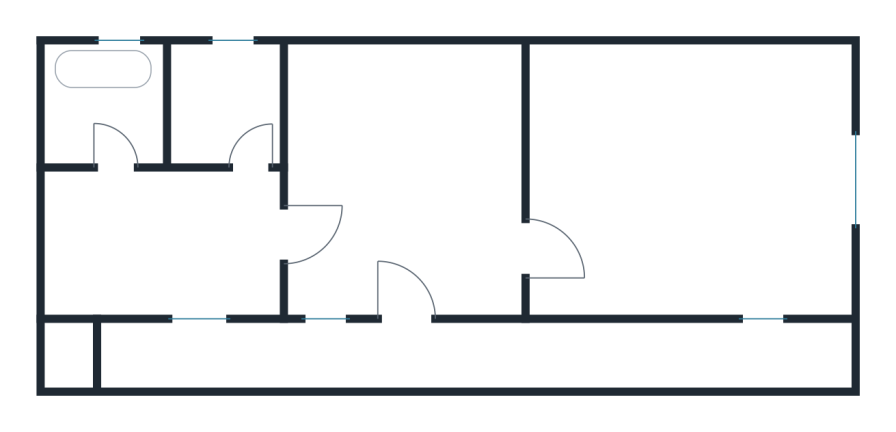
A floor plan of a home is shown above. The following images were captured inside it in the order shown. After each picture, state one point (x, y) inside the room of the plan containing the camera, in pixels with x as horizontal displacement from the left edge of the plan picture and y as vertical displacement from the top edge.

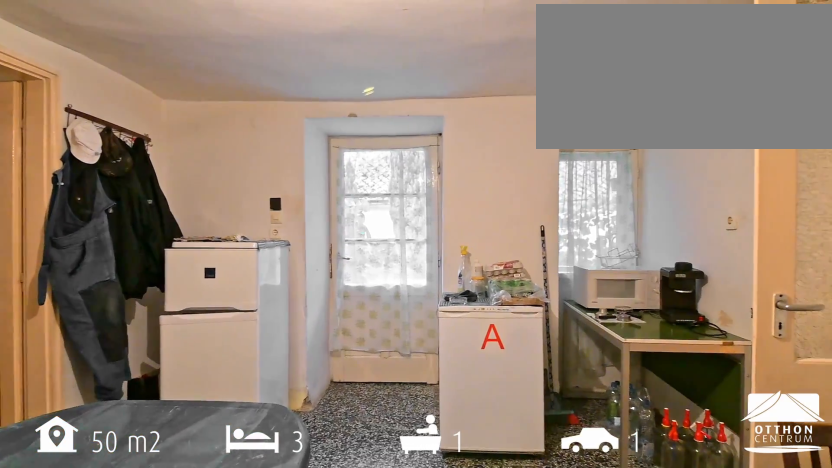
(404, 174)
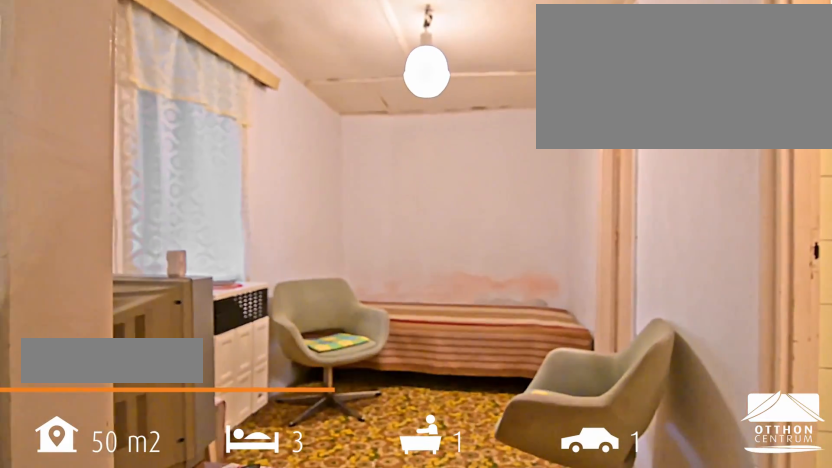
(145, 244)
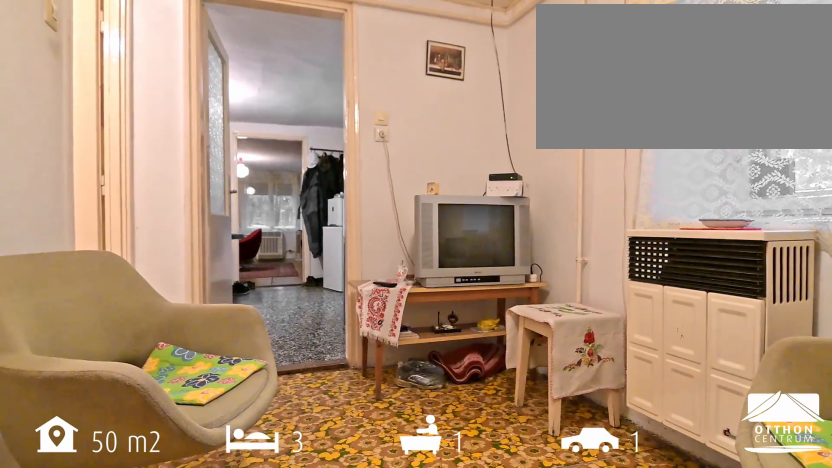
(145, 244)
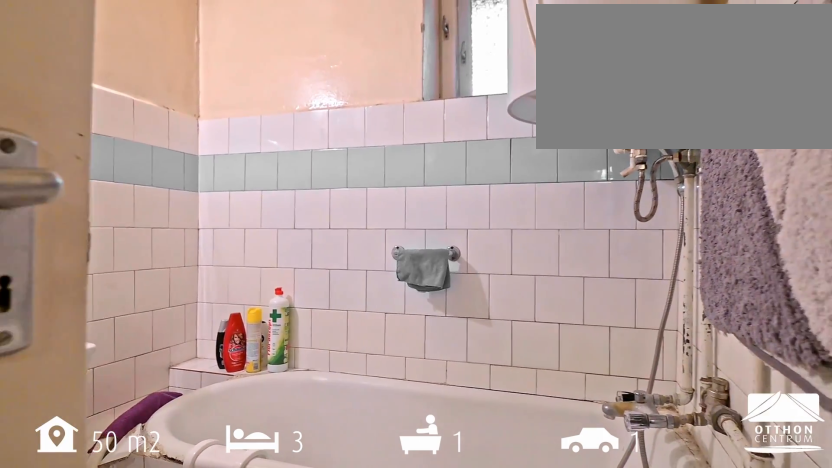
(109, 113)
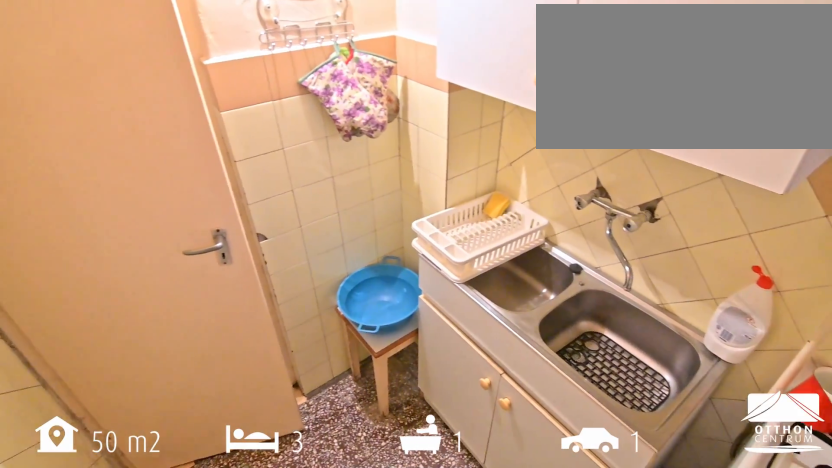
(222, 98)
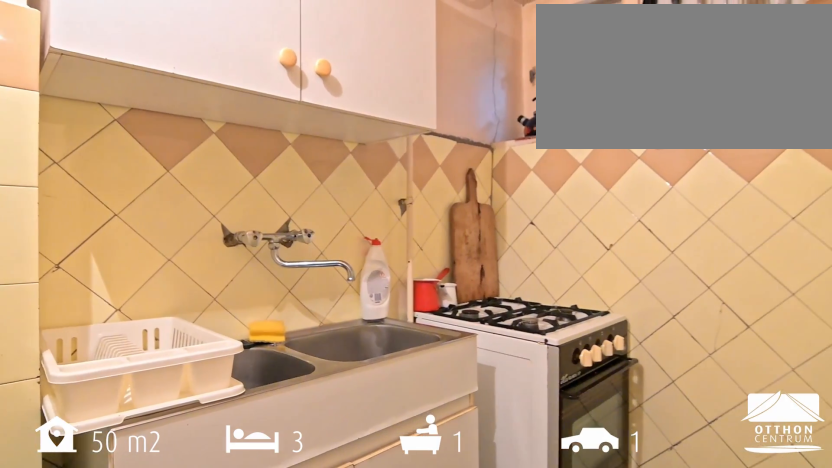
(222, 98)
